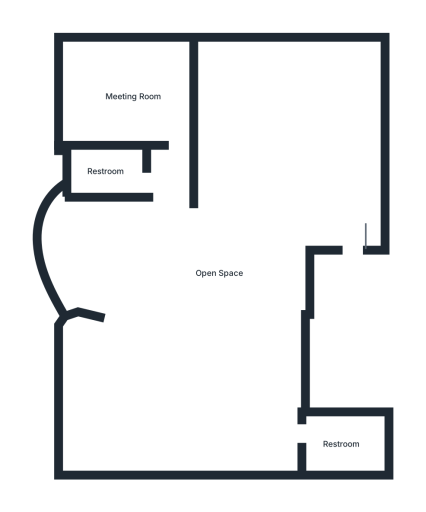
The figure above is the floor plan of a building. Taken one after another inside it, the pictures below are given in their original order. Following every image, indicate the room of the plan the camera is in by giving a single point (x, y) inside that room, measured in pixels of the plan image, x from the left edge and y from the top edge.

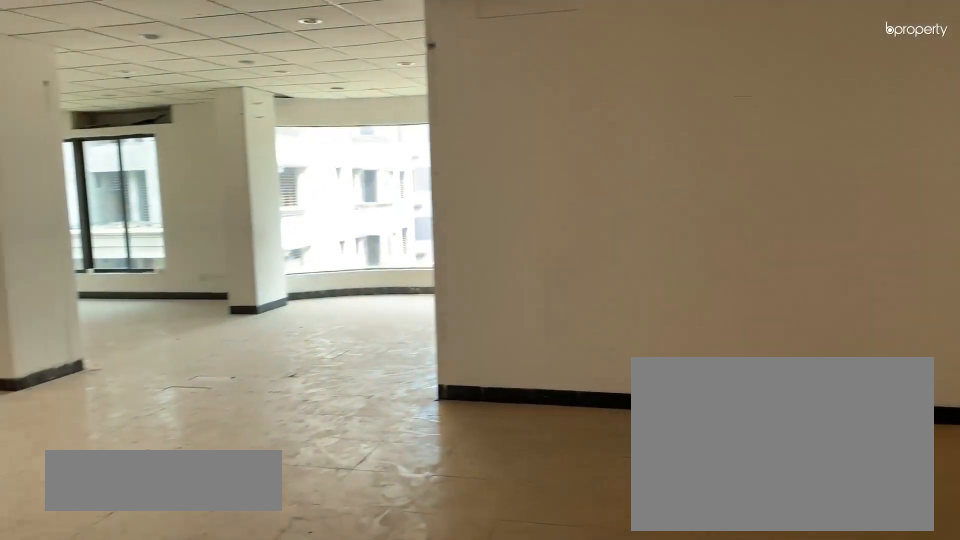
(265, 175)
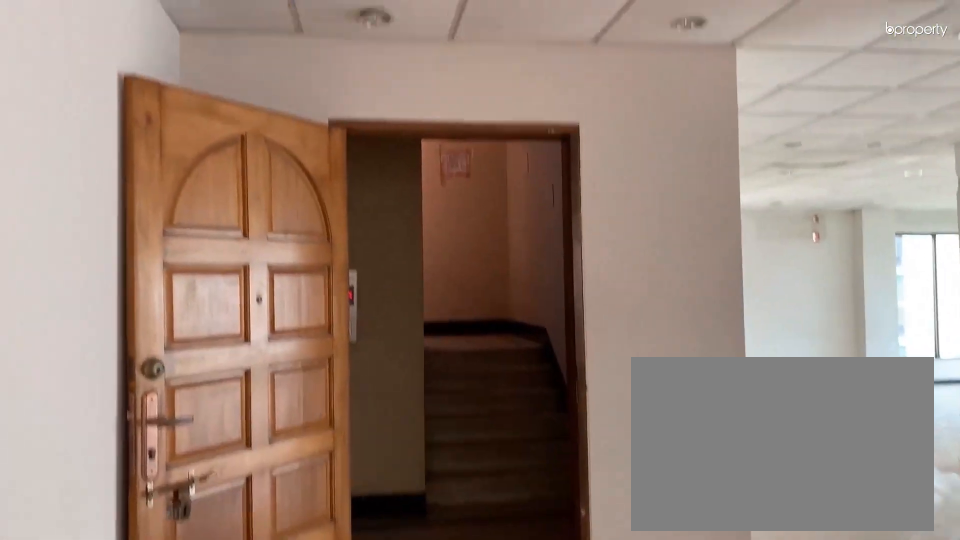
(265, 175)
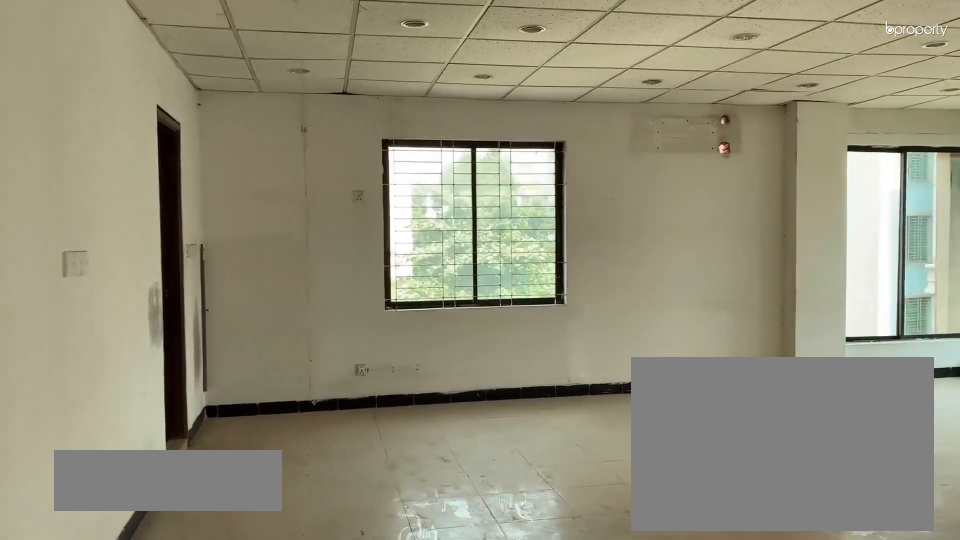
(204, 360)
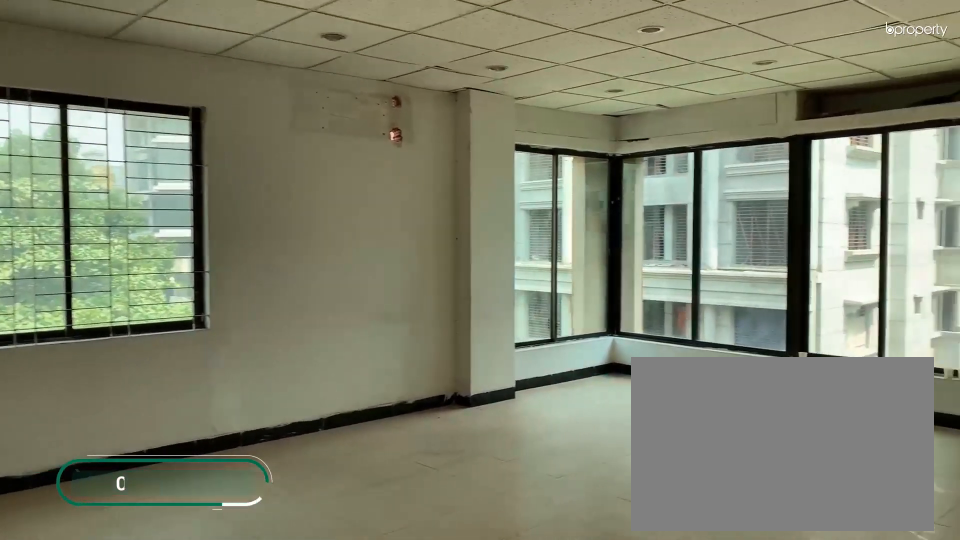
(204, 360)
